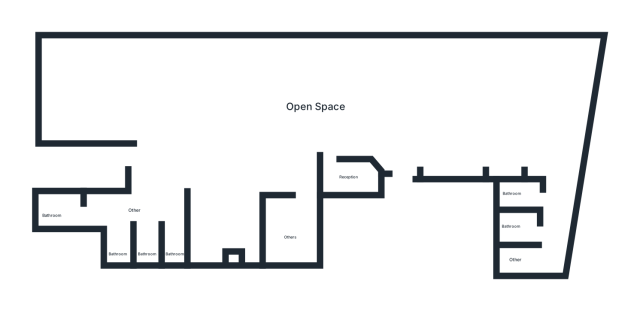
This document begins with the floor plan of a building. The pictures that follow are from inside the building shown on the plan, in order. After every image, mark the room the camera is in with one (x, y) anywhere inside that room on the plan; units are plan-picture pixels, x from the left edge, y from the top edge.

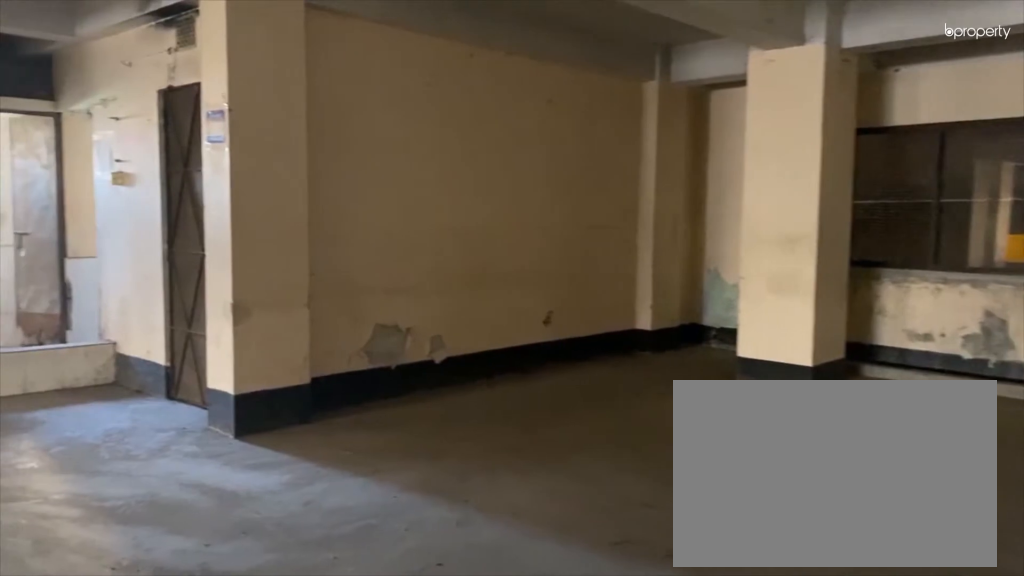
(147, 93)
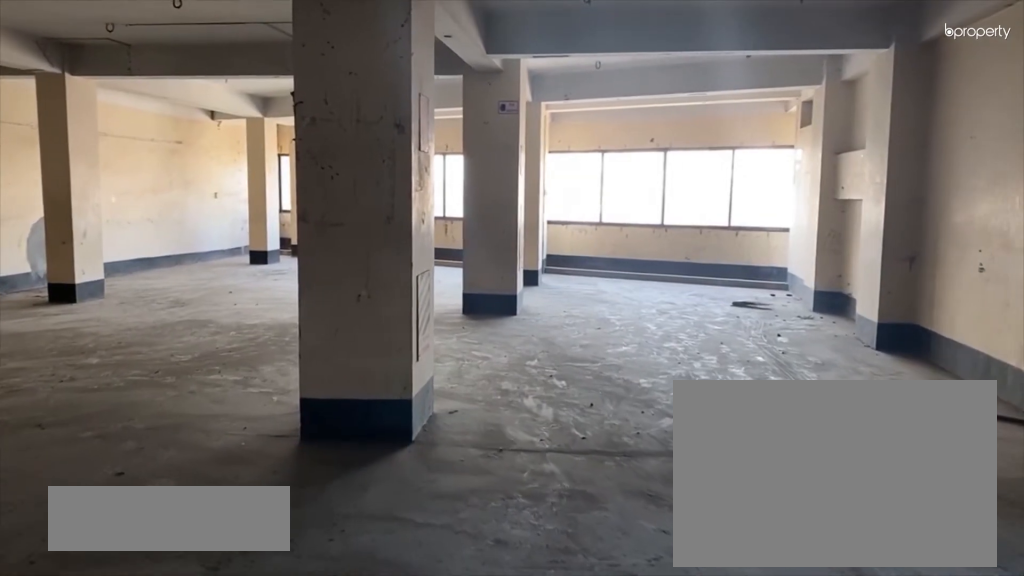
(355, 106)
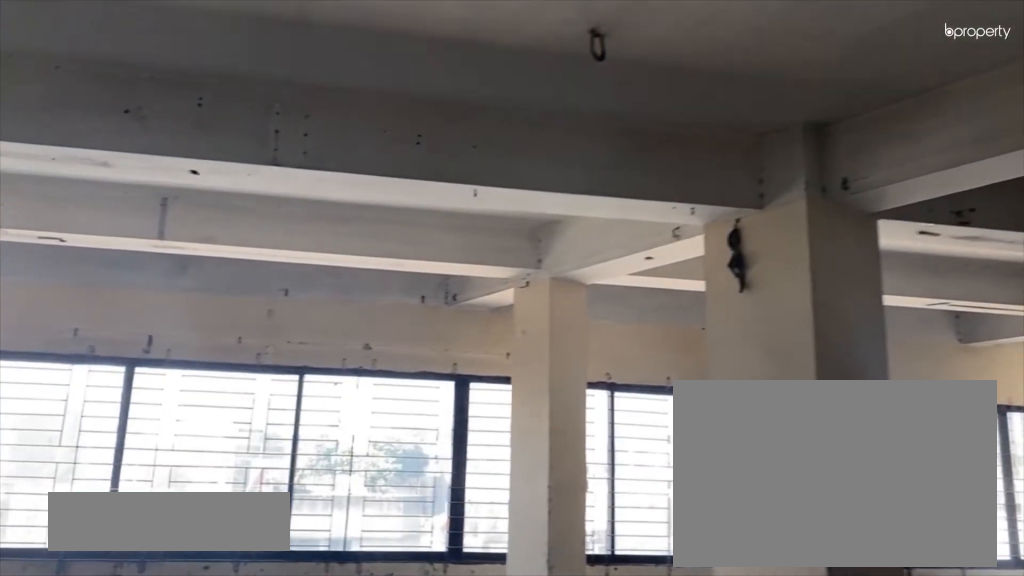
(512, 96)
